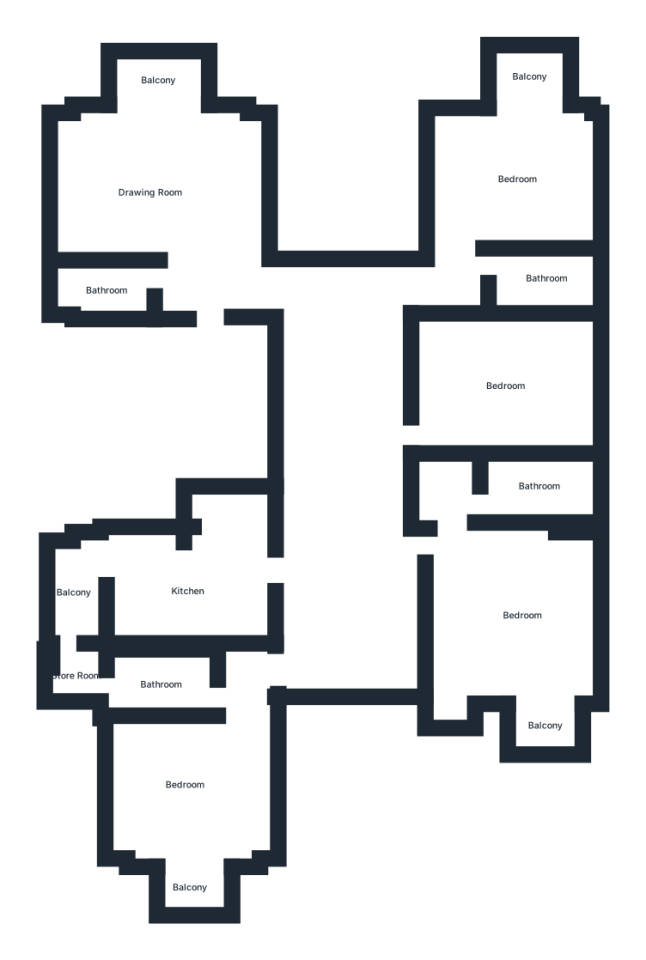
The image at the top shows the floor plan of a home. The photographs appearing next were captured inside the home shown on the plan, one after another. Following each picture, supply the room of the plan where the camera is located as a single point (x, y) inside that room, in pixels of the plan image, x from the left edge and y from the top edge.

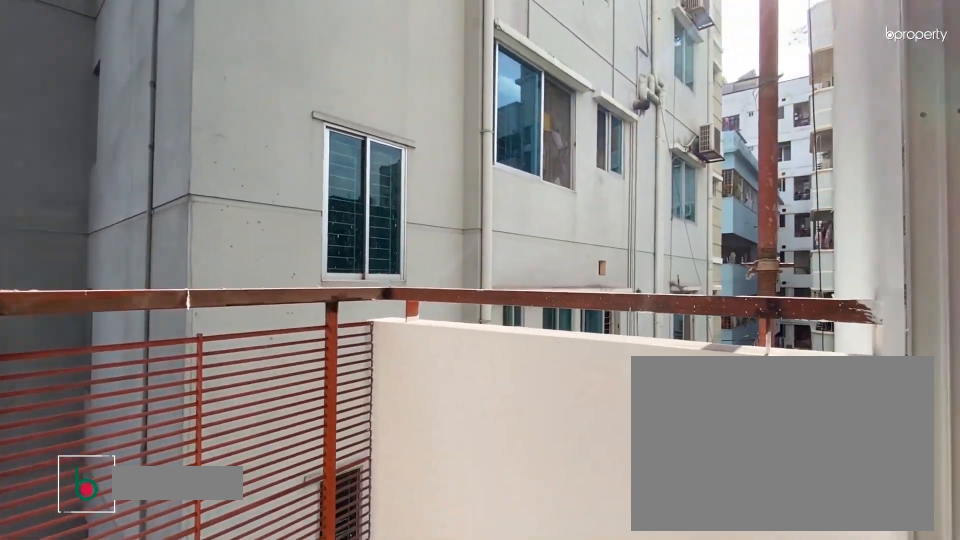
(194, 889)
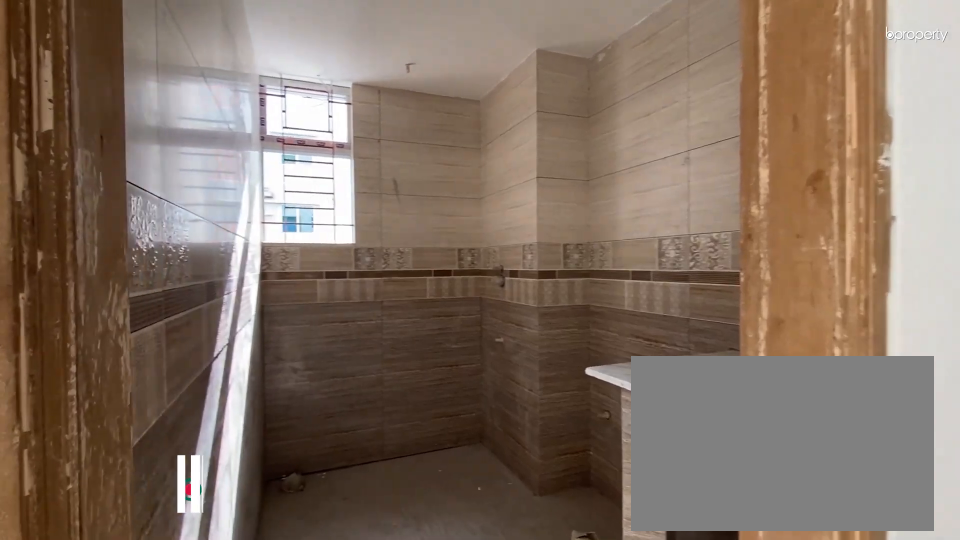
(165, 685)
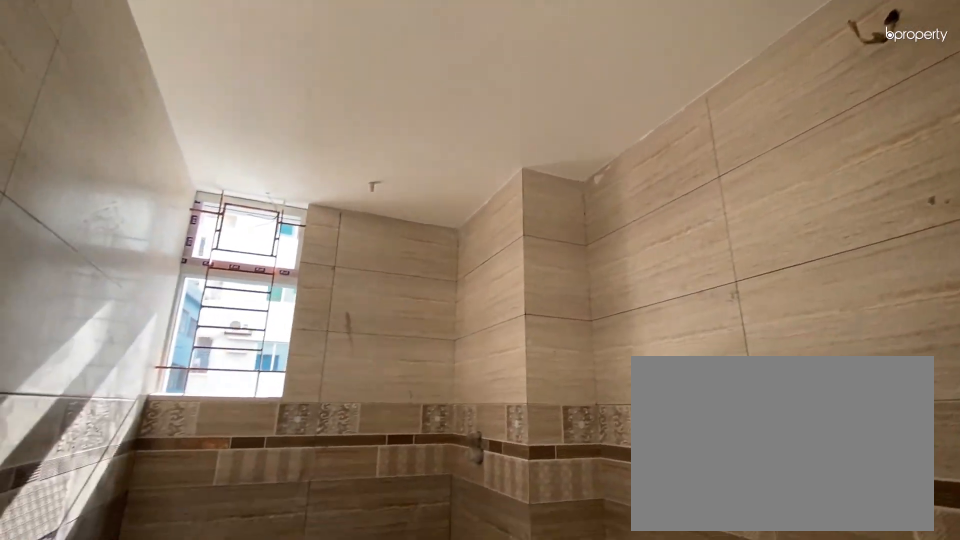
(165, 685)
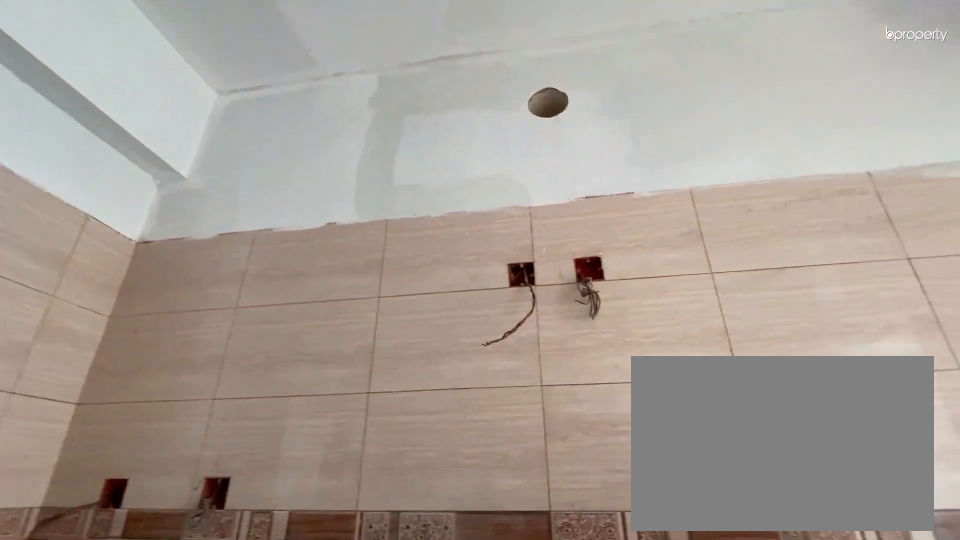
(183, 595)
